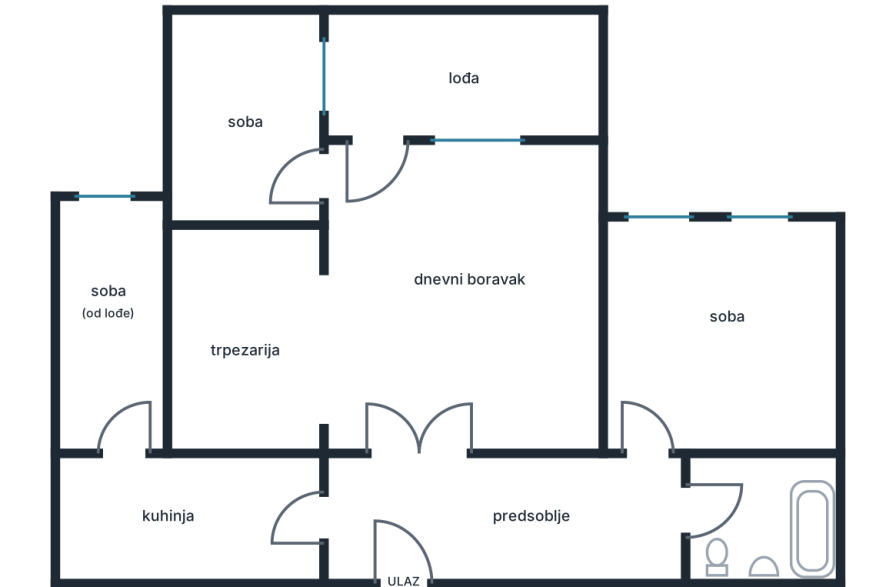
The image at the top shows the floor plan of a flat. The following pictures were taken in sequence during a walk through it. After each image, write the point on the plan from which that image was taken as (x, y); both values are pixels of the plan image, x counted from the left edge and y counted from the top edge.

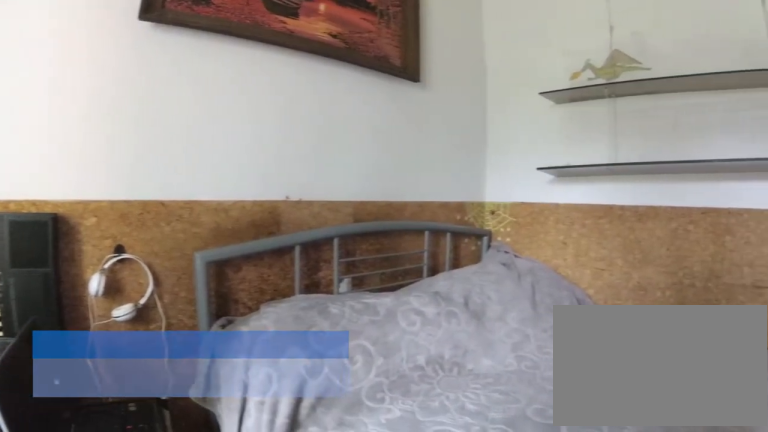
(757, 243)
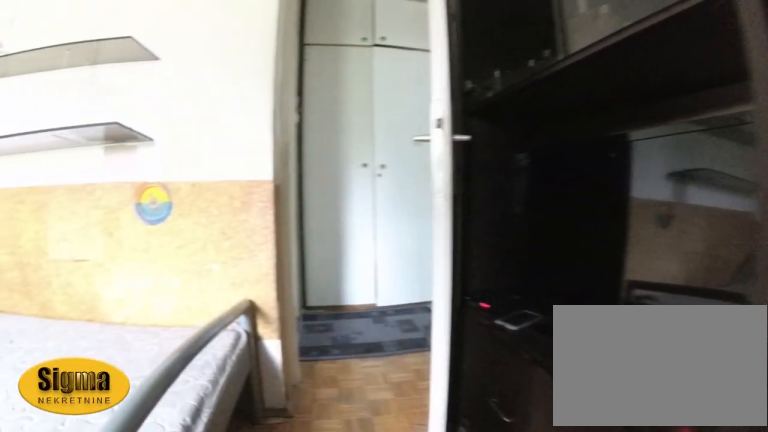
(653, 281)
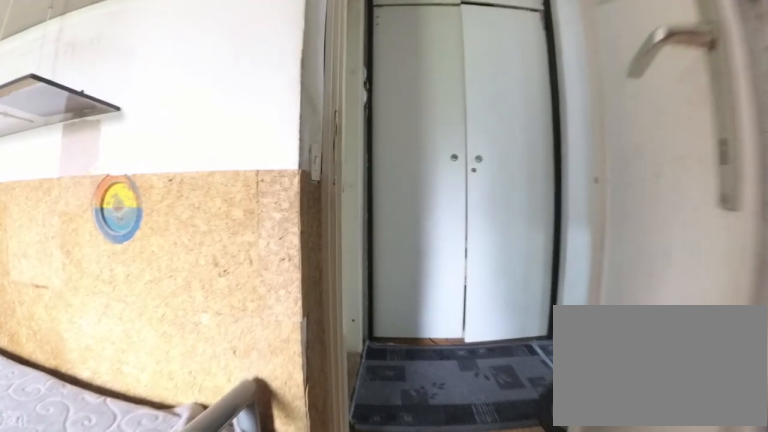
(648, 363)
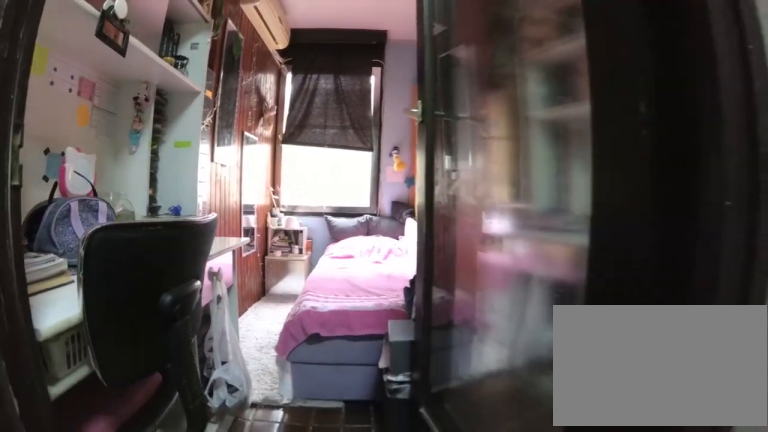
(112, 508)
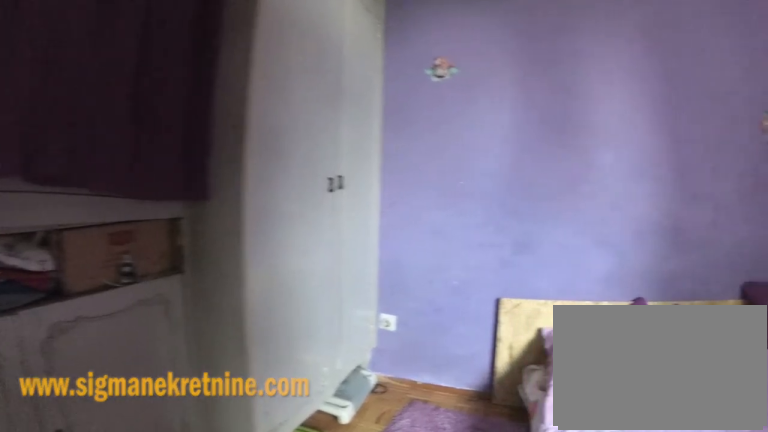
(314, 203)
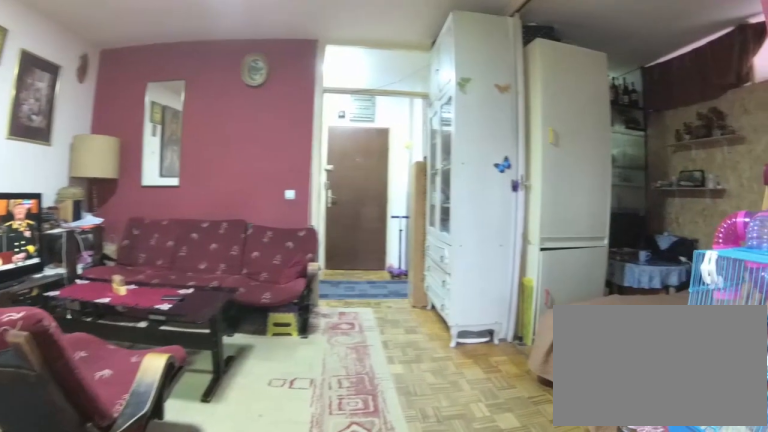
(371, 210)
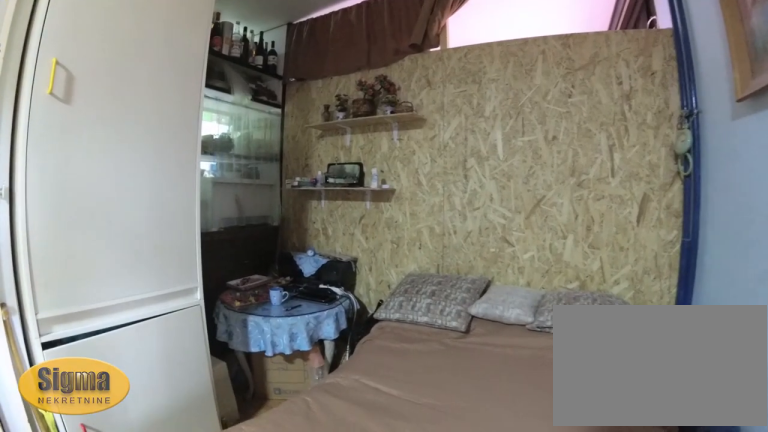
(315, 315)
